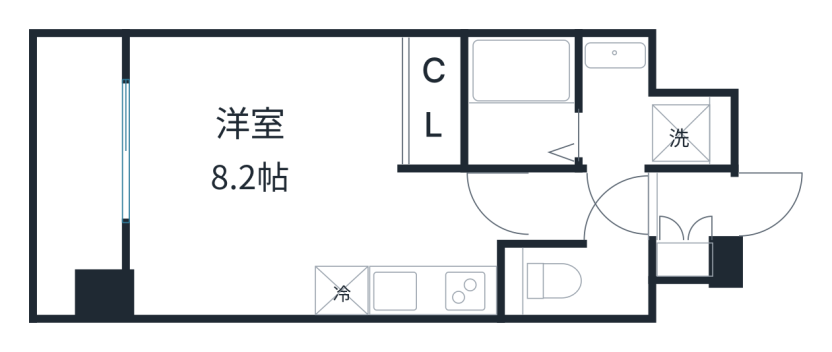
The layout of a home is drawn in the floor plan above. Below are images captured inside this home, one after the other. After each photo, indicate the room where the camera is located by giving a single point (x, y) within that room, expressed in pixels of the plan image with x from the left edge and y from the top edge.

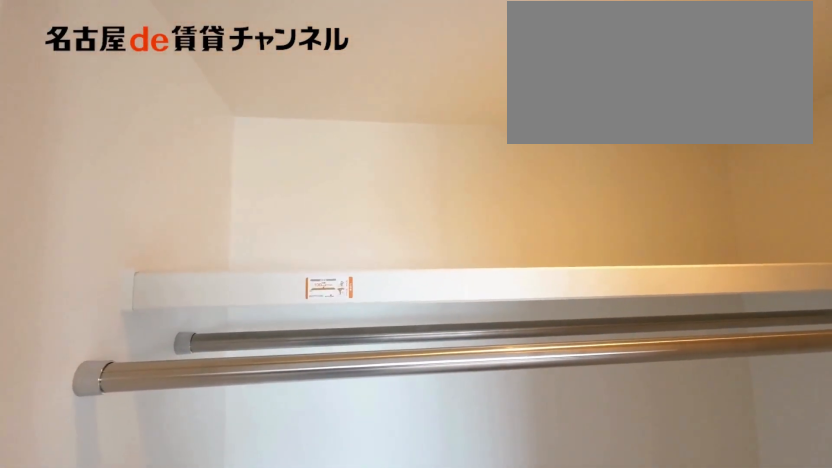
(436, 100)
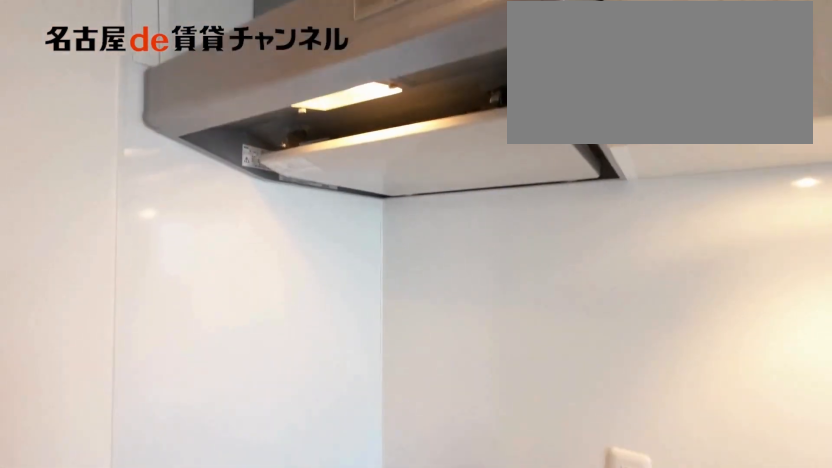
(433, 290)
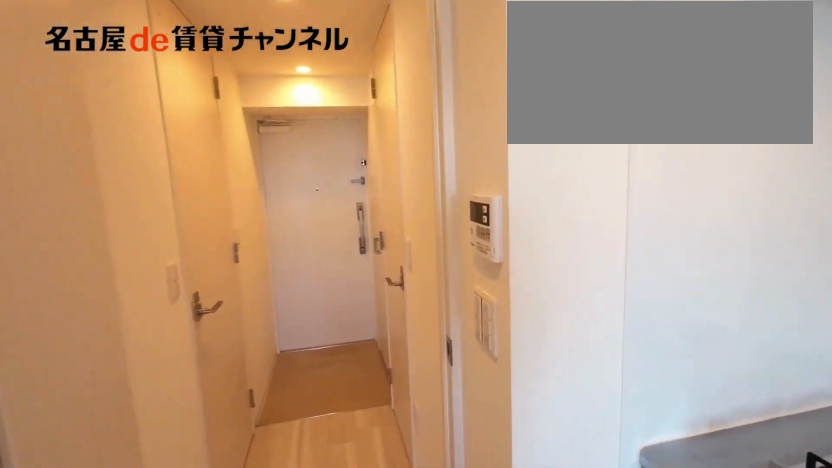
(433, 290)
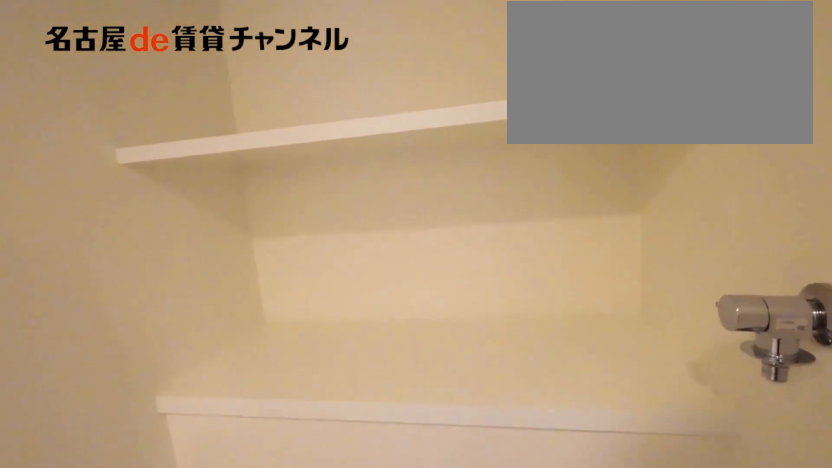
(644, 112)
